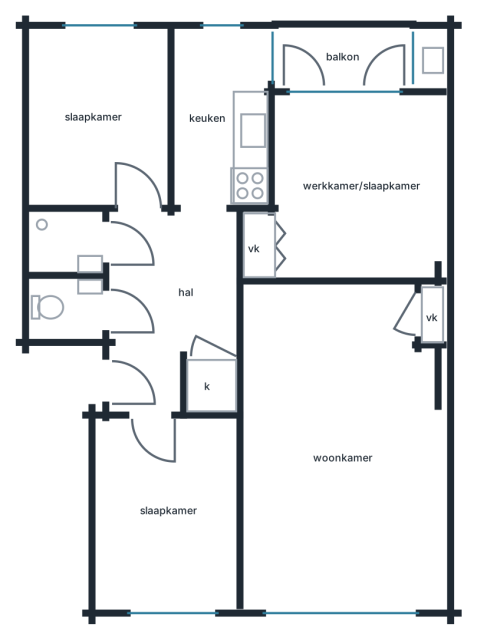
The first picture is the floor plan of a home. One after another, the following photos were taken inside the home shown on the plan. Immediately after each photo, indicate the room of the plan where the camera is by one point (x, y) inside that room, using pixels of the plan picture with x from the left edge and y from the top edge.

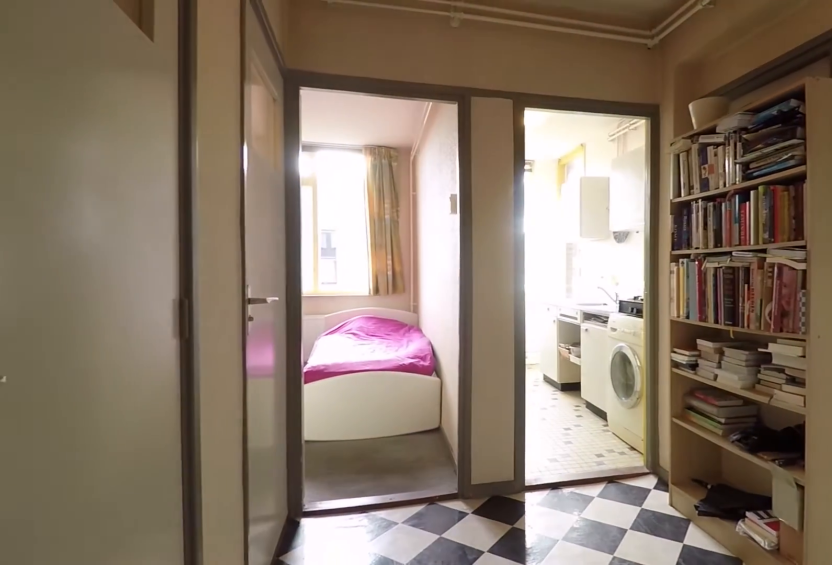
(166, 300)
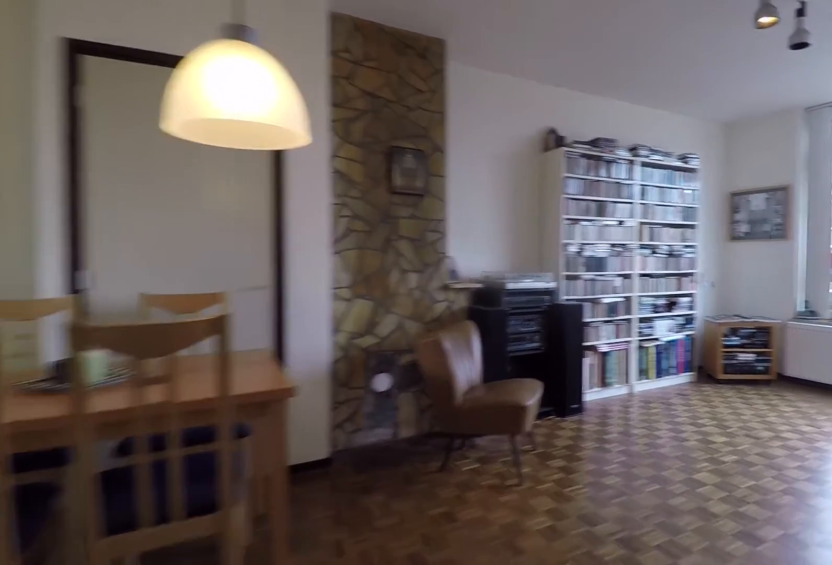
(340, 451)
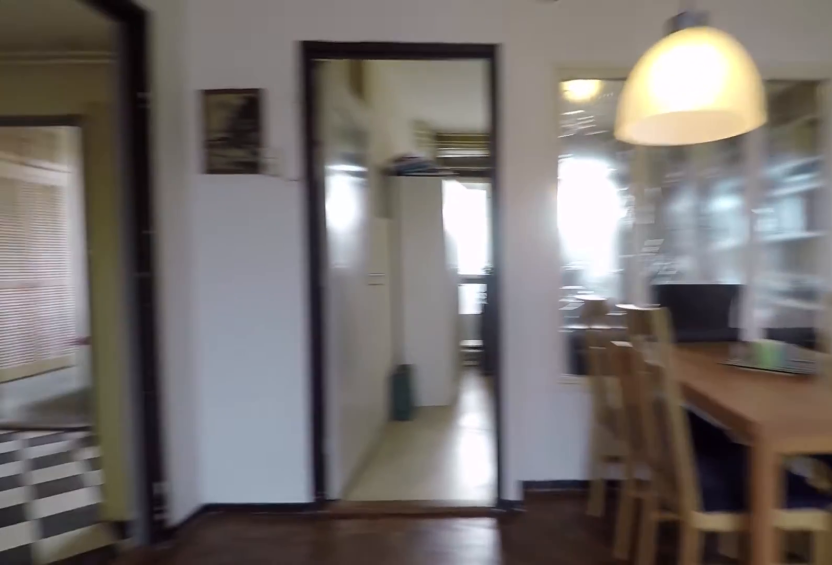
(340, 451)
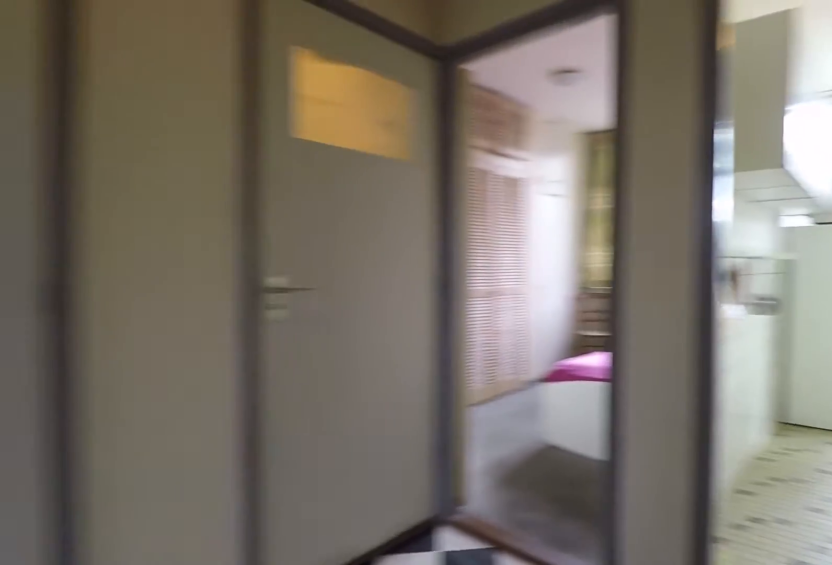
(167, 301)
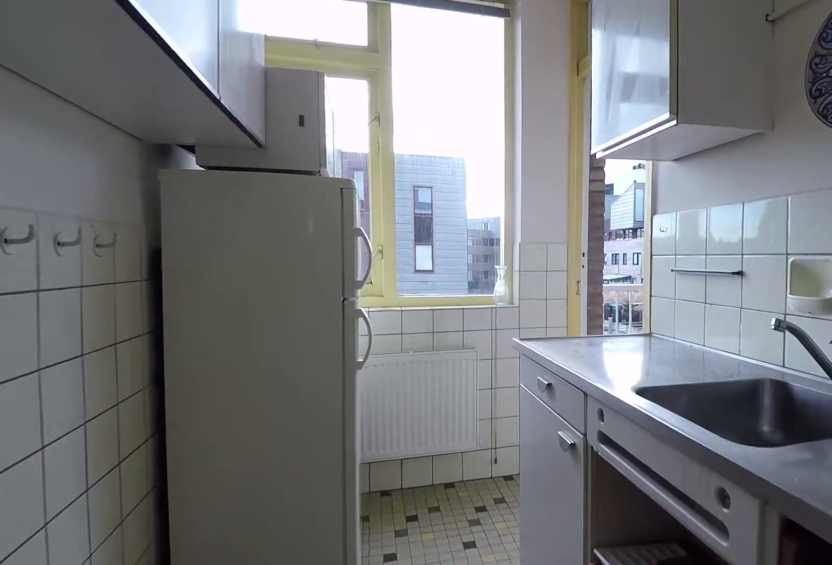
(227, 133)
